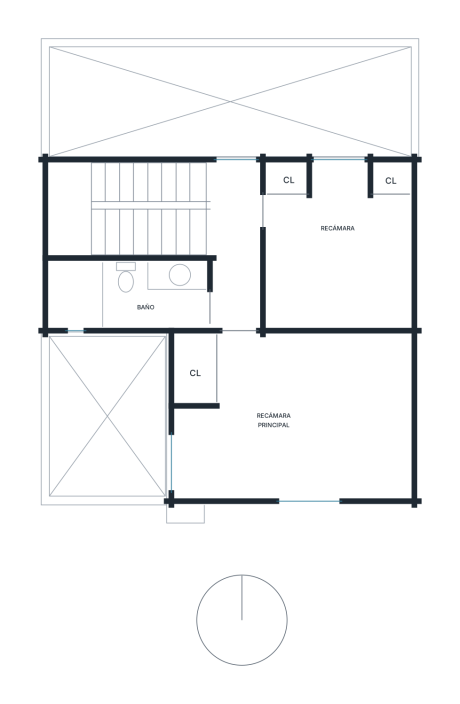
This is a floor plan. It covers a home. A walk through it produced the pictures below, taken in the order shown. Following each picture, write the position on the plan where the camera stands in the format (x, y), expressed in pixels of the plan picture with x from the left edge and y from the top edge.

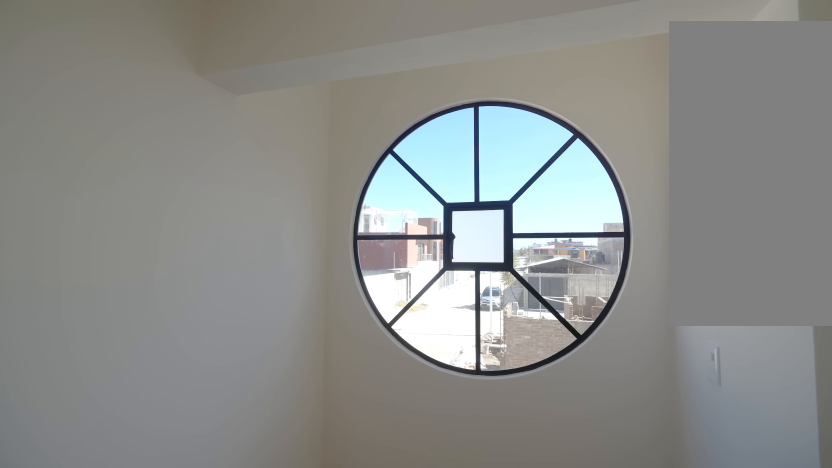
(247, 456)
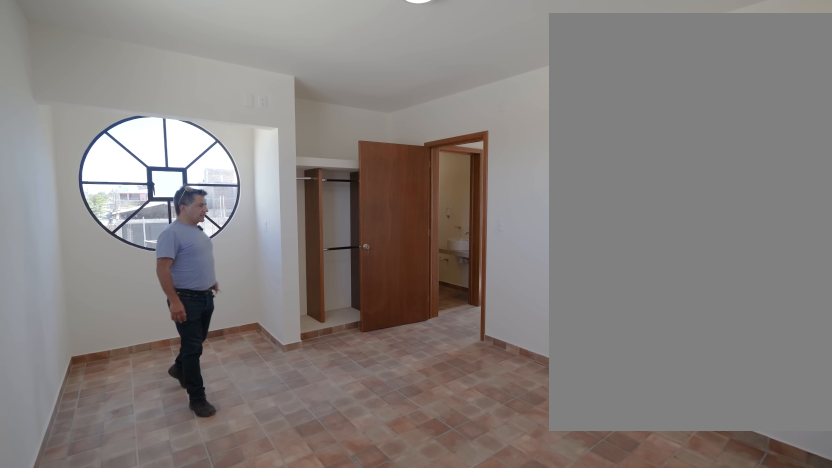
(327, 428)
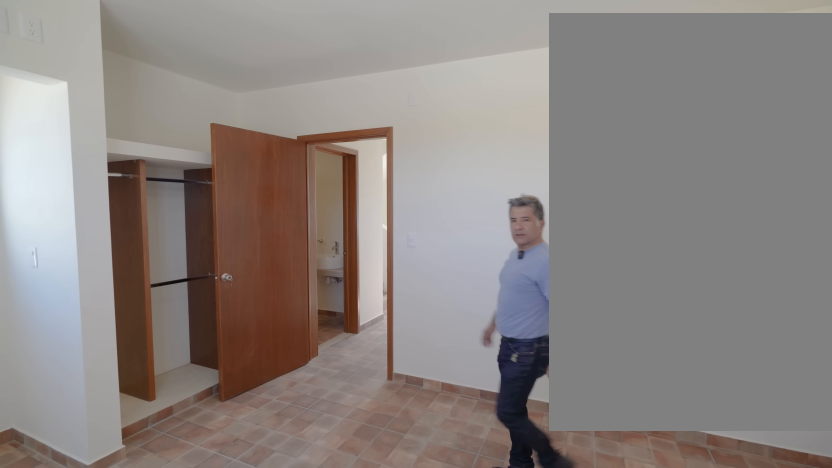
(322, 427)
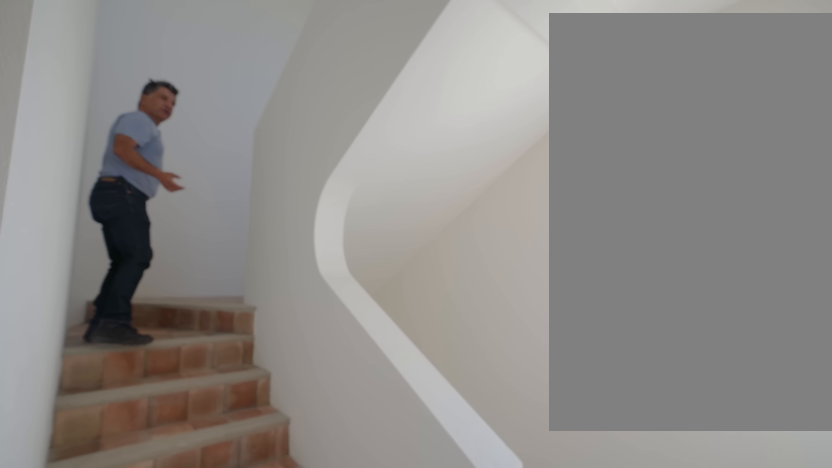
(232, 235)
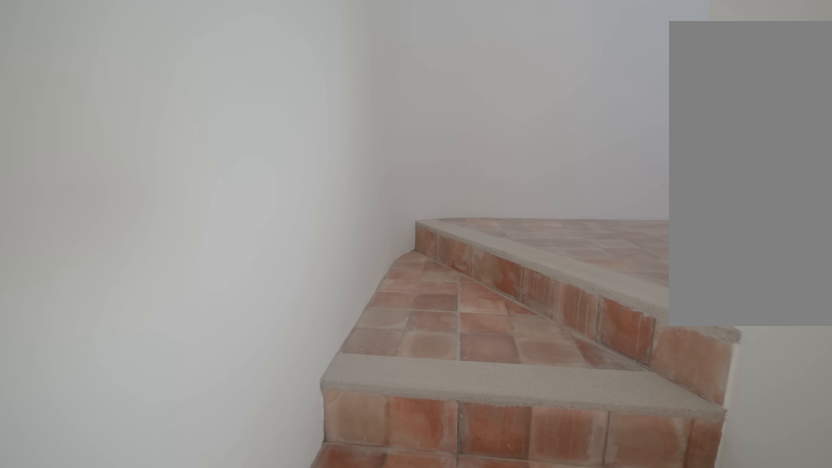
(198, 232)
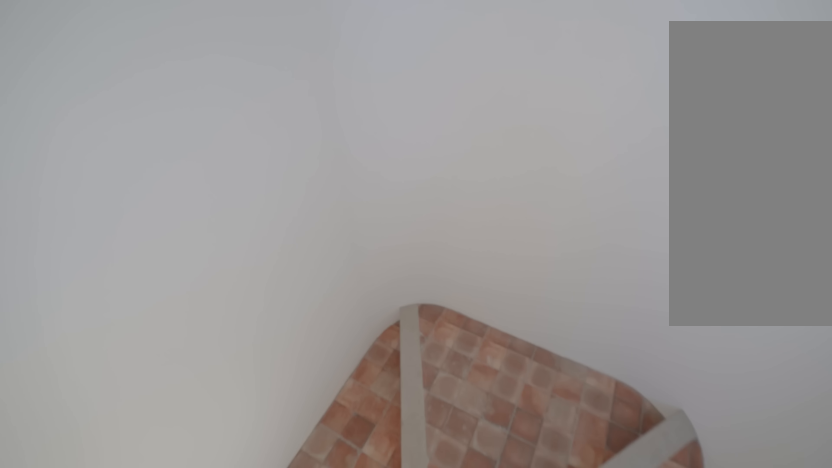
(68, 194)
